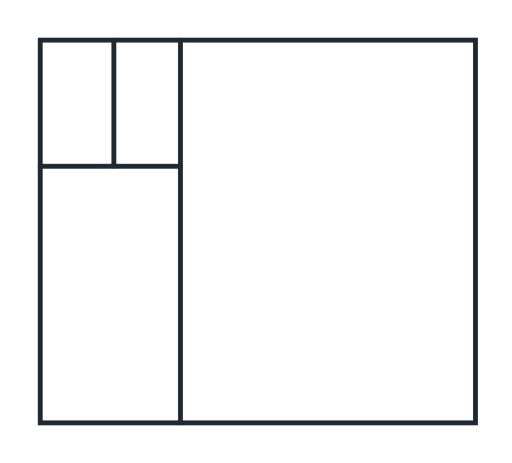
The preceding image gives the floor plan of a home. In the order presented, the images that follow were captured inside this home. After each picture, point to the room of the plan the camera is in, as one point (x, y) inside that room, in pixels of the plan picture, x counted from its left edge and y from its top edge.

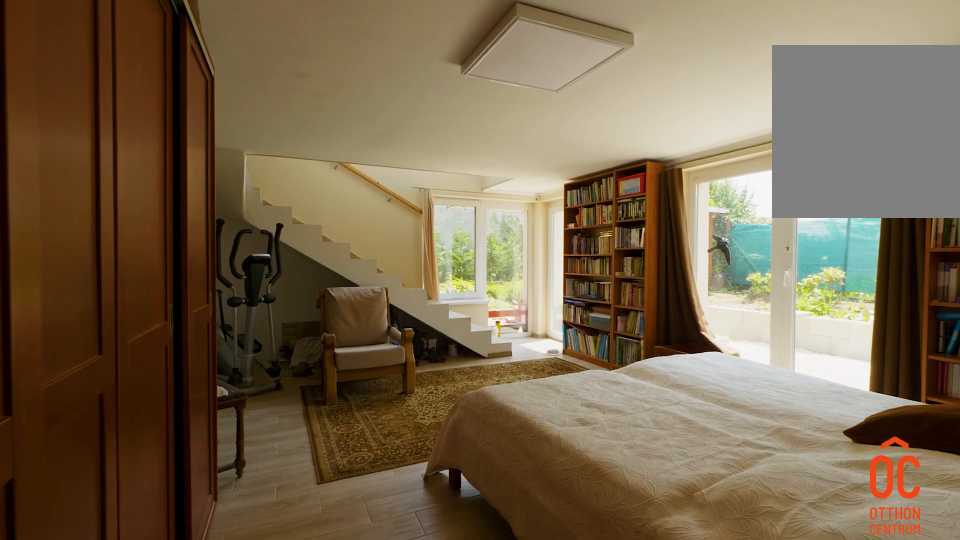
(337, 249)
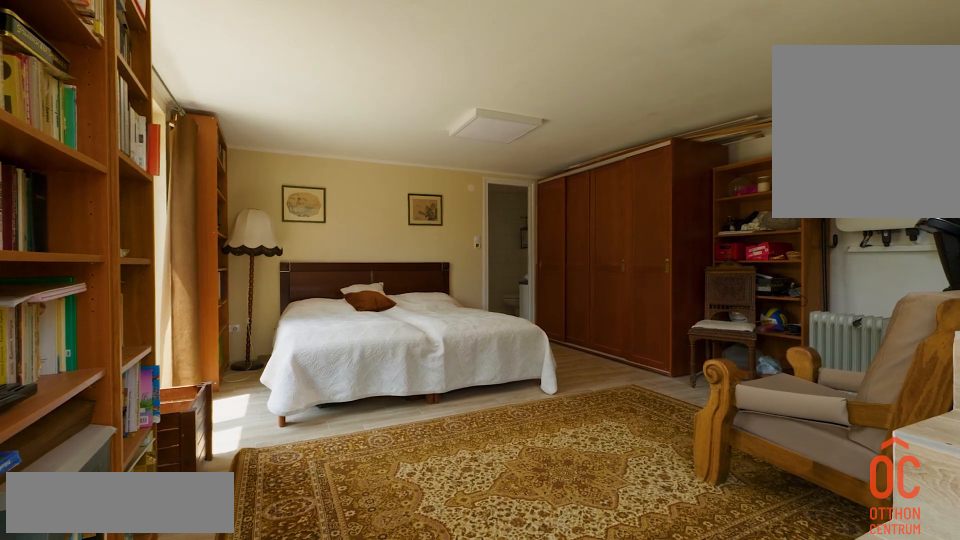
(337, 249)
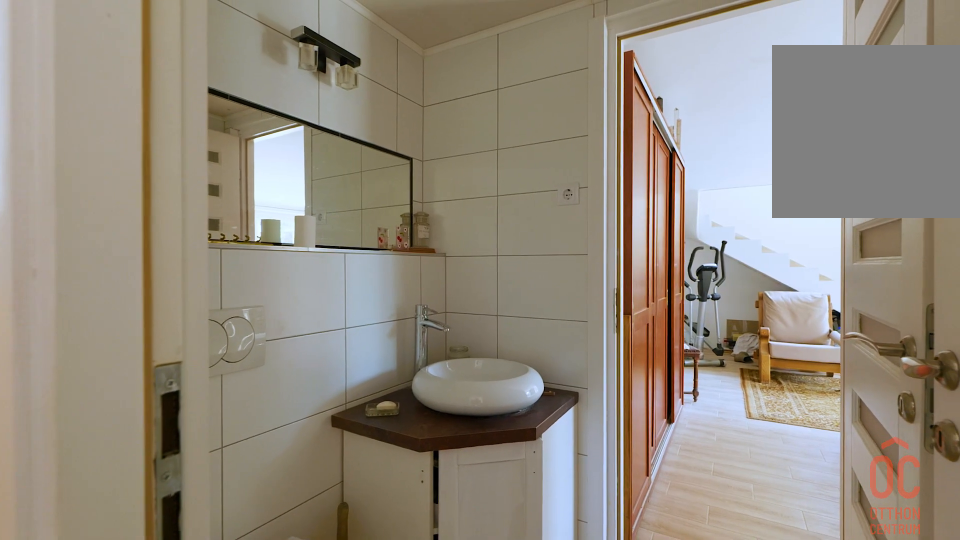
(129, 107)
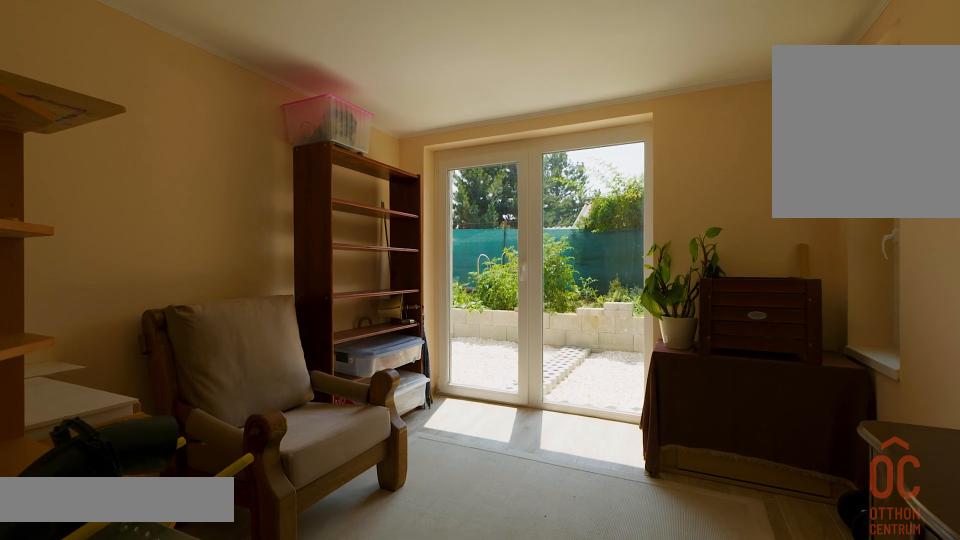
(118, 326)
